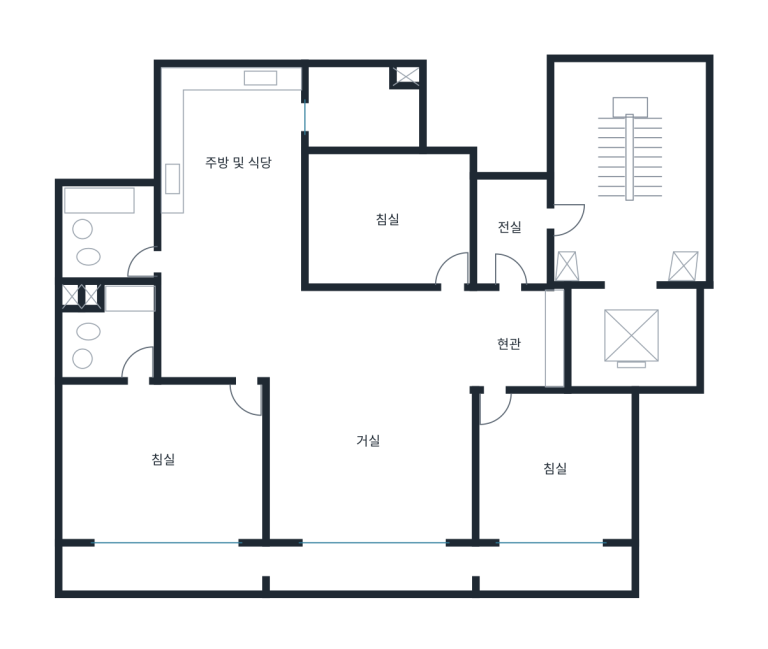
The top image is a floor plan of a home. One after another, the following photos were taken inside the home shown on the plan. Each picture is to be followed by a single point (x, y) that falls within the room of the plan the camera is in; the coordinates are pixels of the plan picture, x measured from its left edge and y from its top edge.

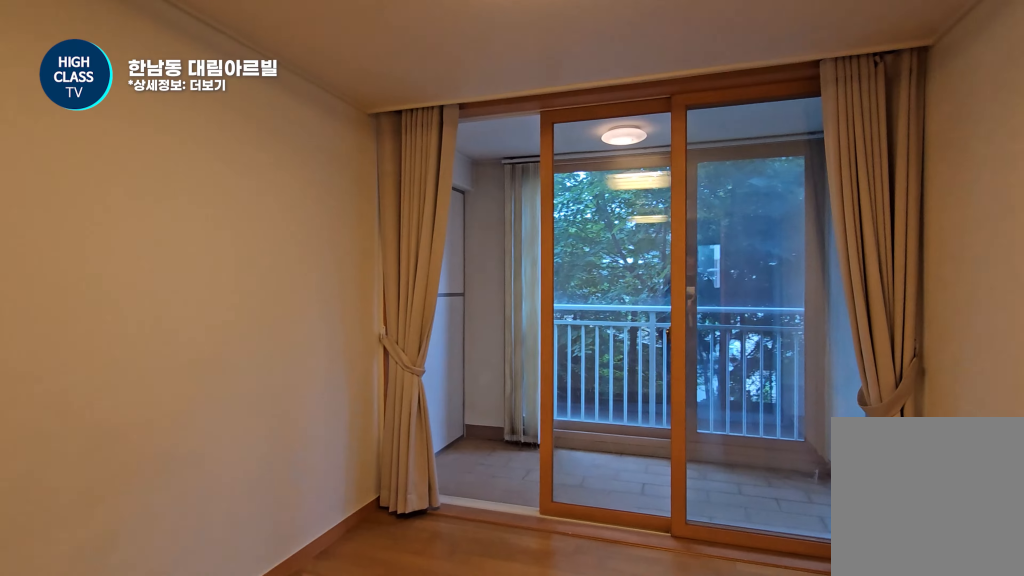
(556, 467)
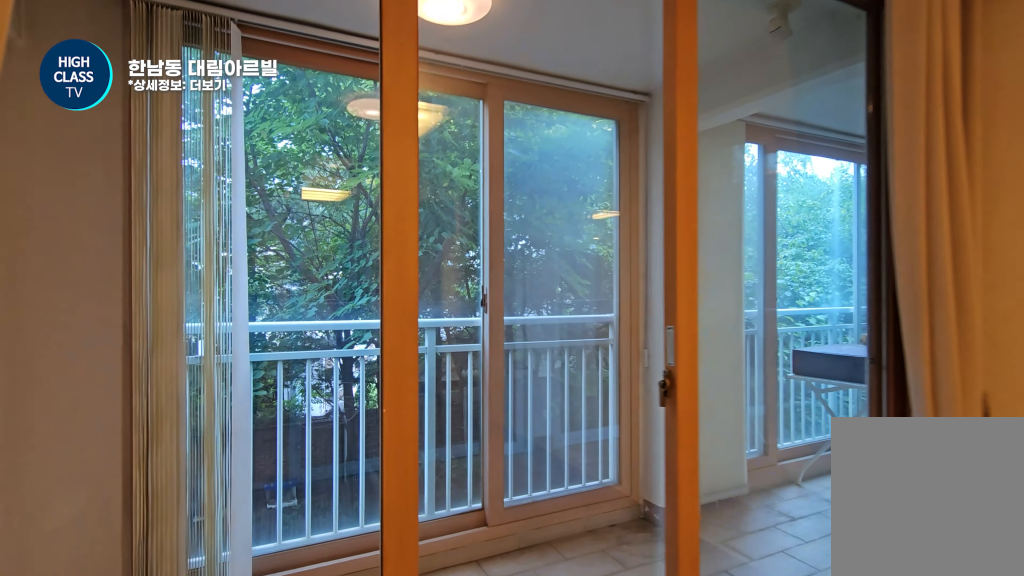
(556, 467)
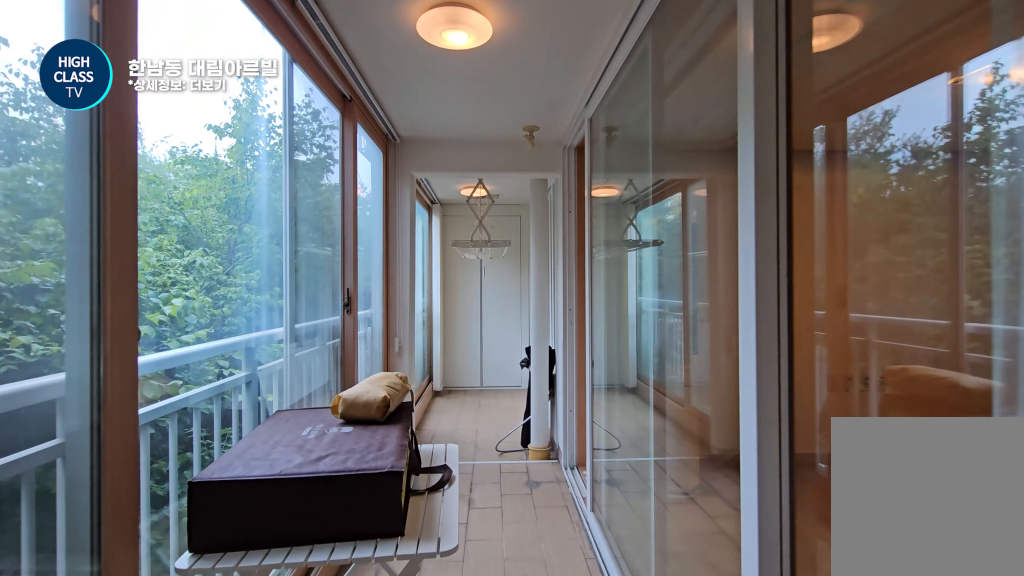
(348, 563)
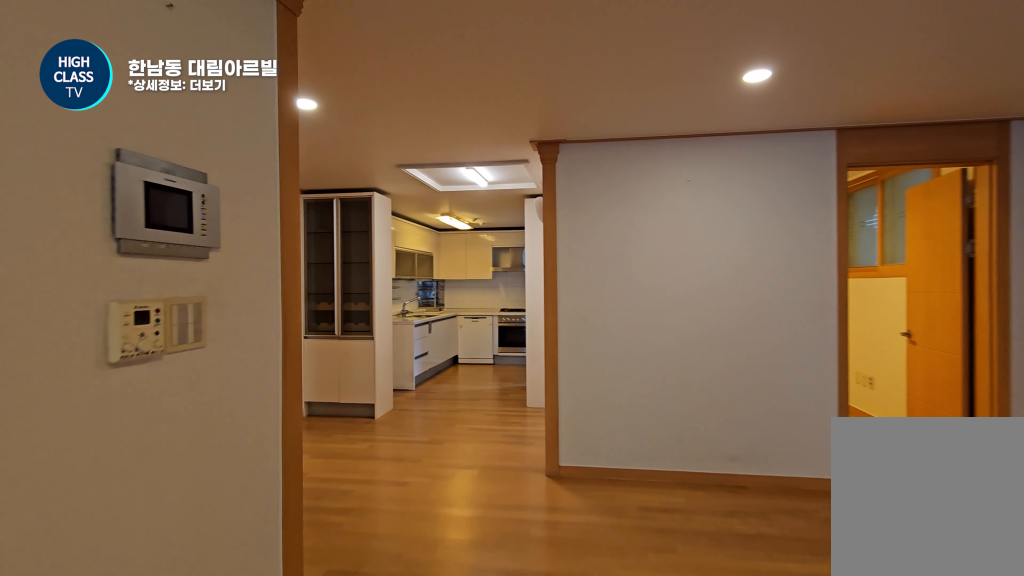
(369, 414)
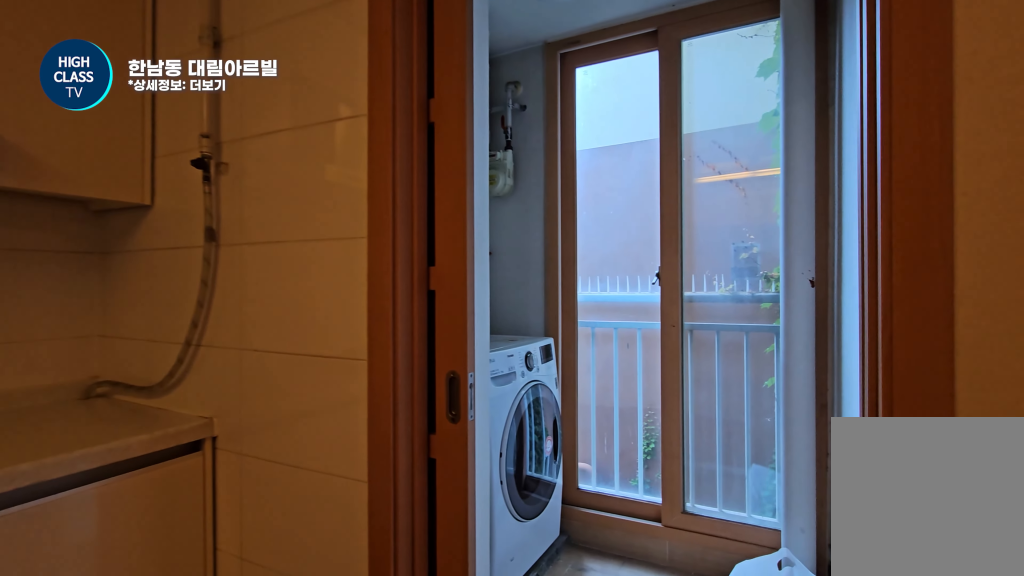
(229, 220)
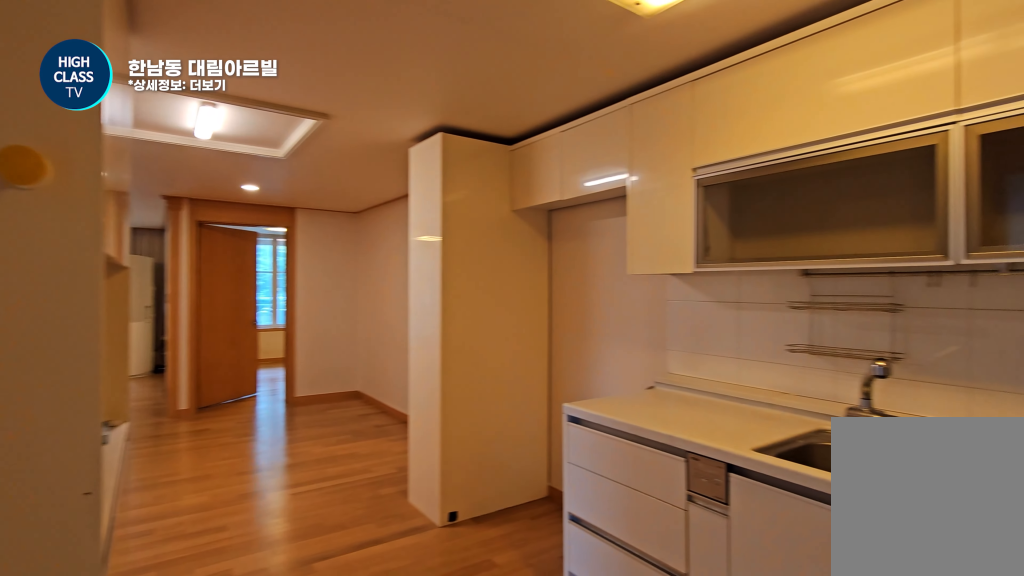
(229, 220)
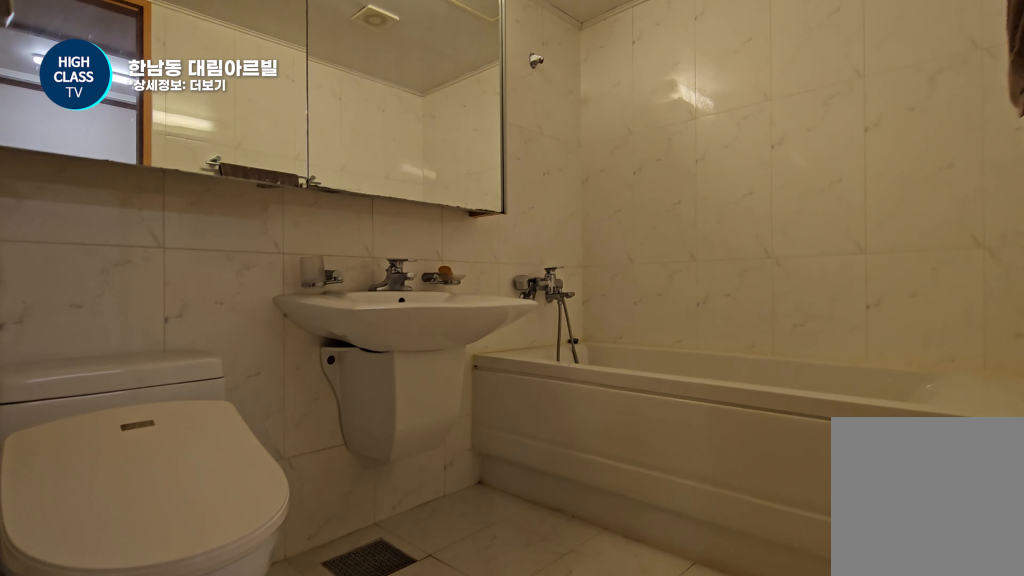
(111, 230)
